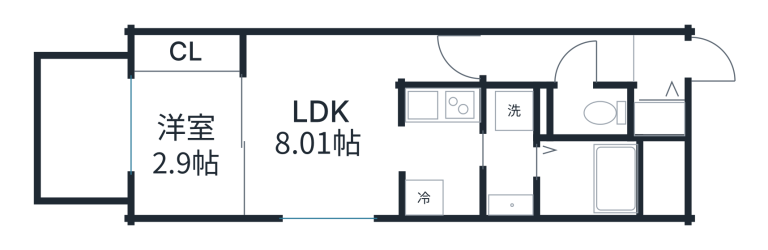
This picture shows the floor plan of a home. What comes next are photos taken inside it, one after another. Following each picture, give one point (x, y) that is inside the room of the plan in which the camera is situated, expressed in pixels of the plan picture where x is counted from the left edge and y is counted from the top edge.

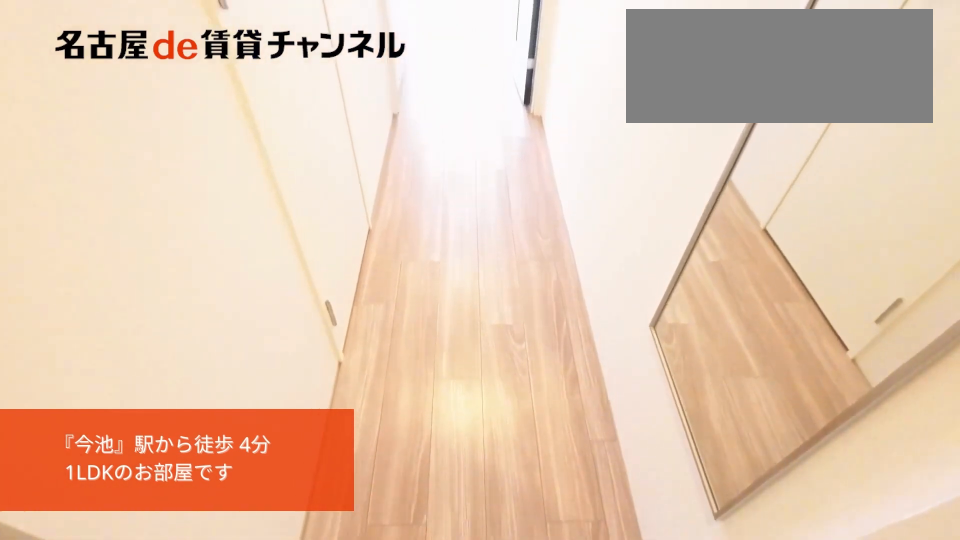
(659, 66)
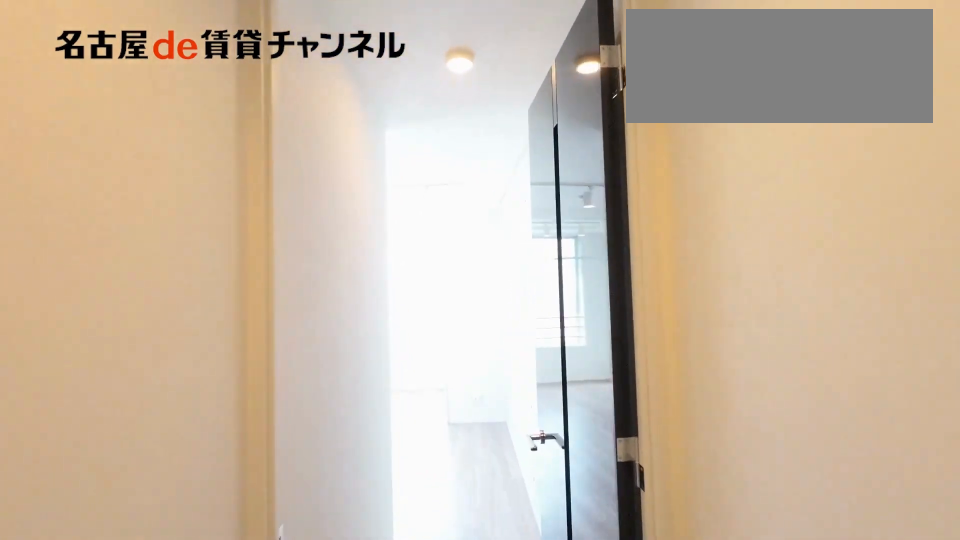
(659, 66)
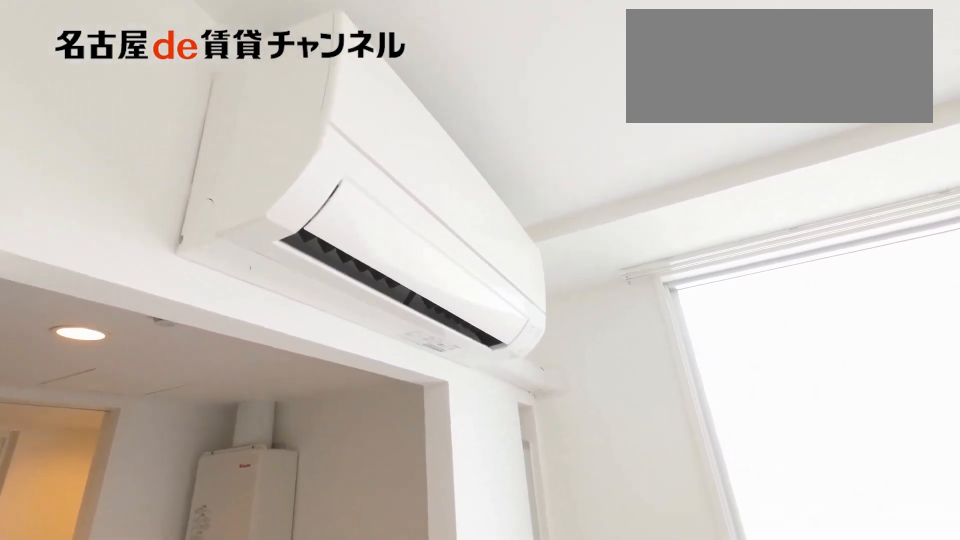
(334, 115)
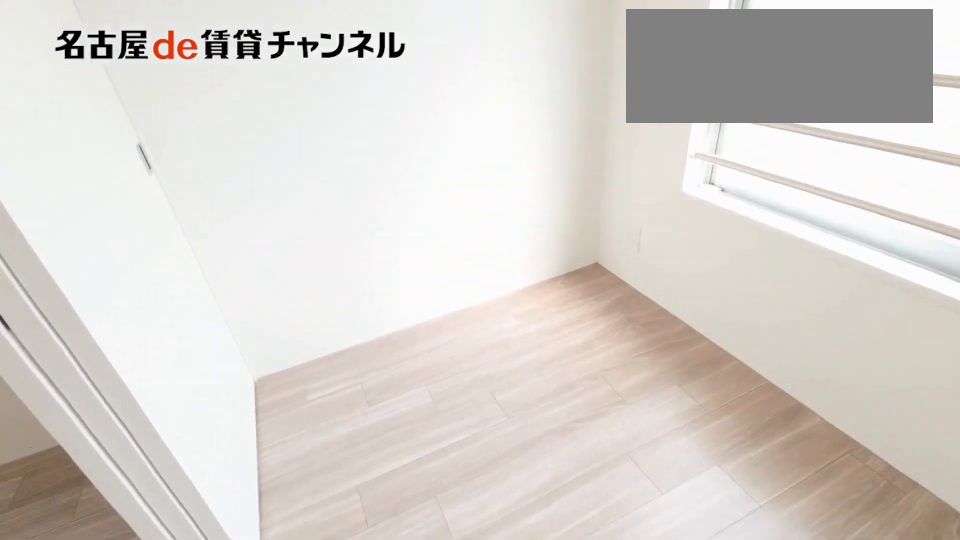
(185, 145)
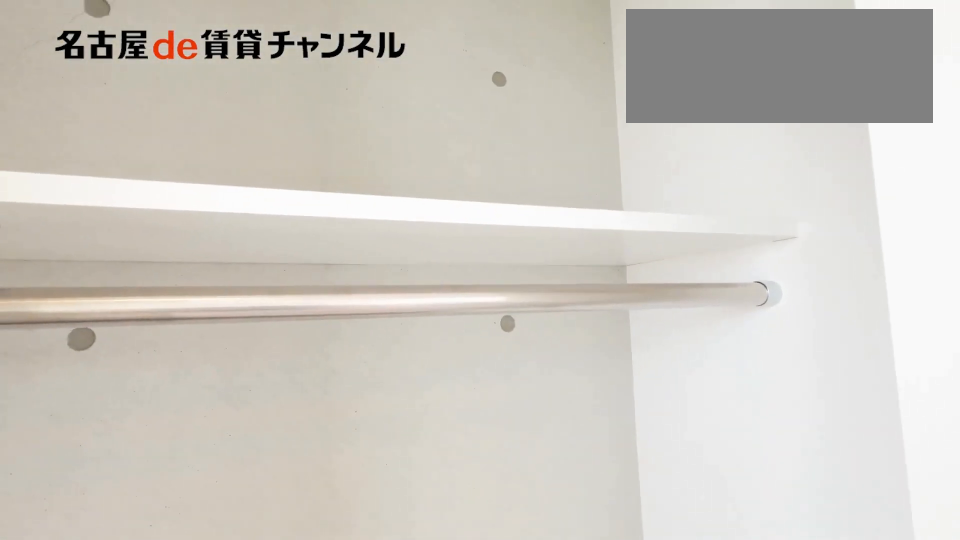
(185, 53)
